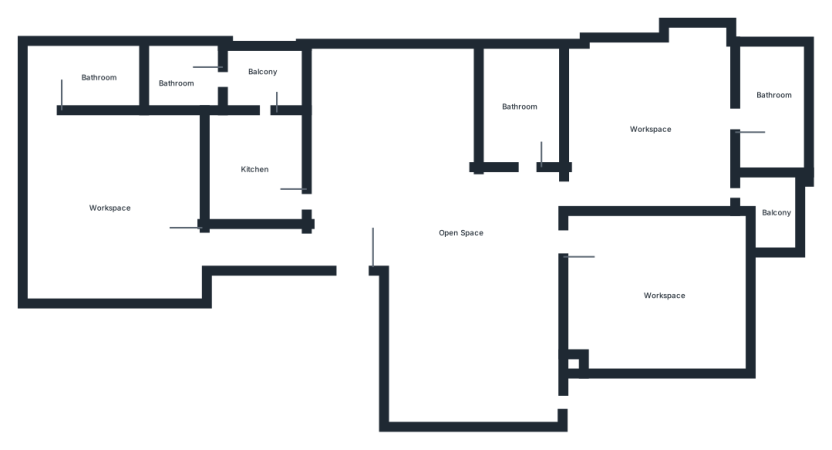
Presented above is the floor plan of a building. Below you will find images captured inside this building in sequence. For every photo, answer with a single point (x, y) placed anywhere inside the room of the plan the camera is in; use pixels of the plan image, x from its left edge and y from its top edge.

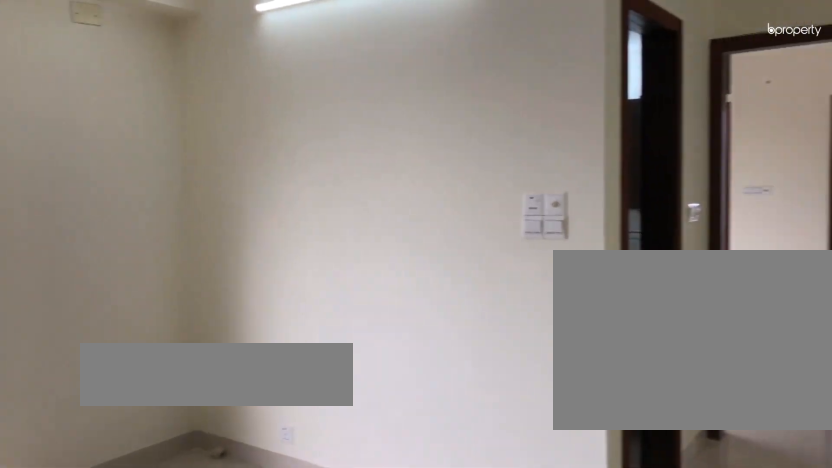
(437, 220)
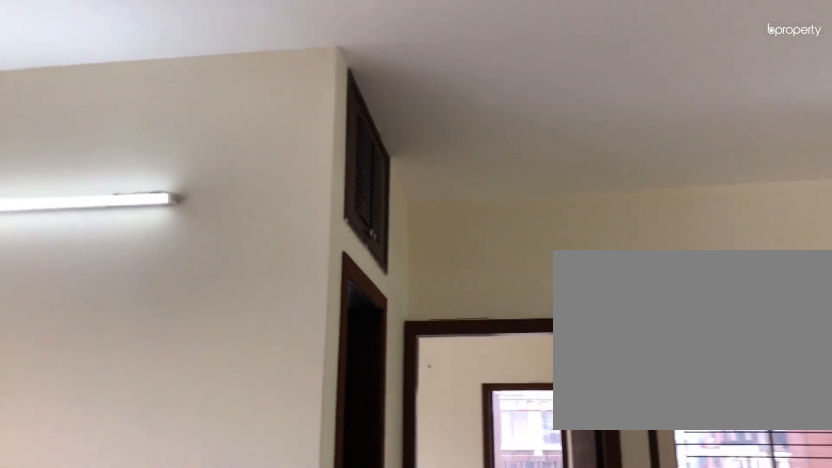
(494, 295)
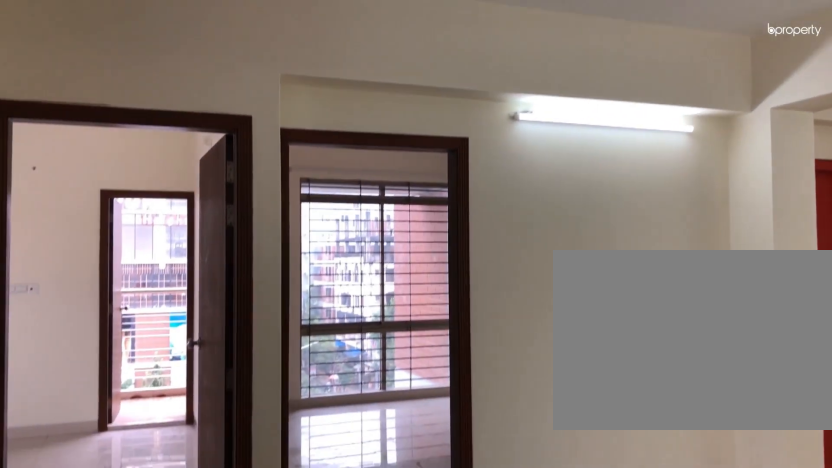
(477, 306)
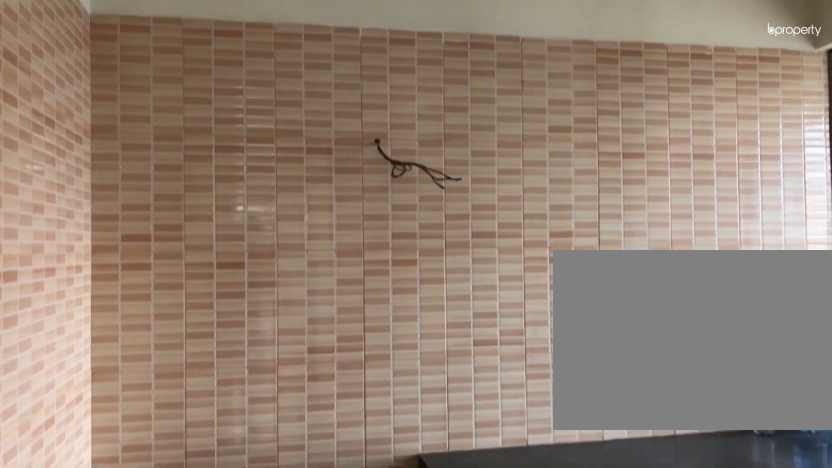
(263, 170)
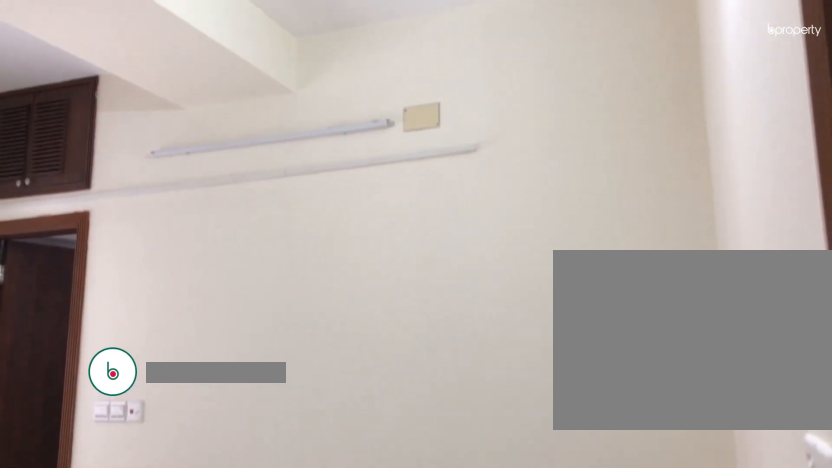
(114, 206)
